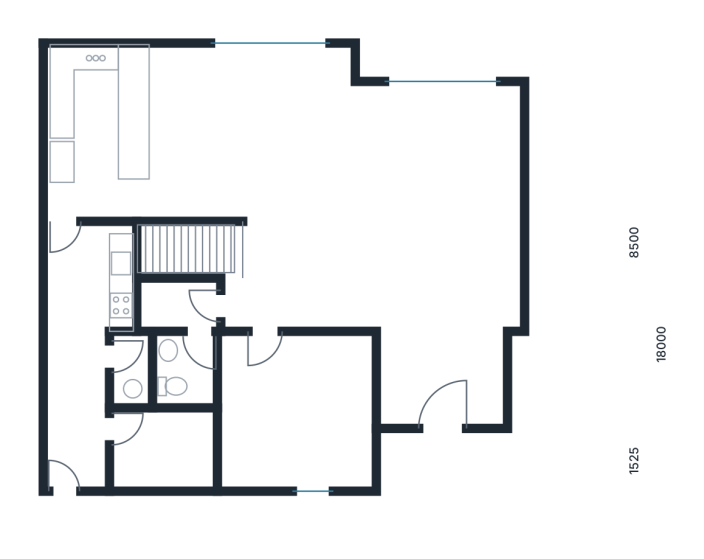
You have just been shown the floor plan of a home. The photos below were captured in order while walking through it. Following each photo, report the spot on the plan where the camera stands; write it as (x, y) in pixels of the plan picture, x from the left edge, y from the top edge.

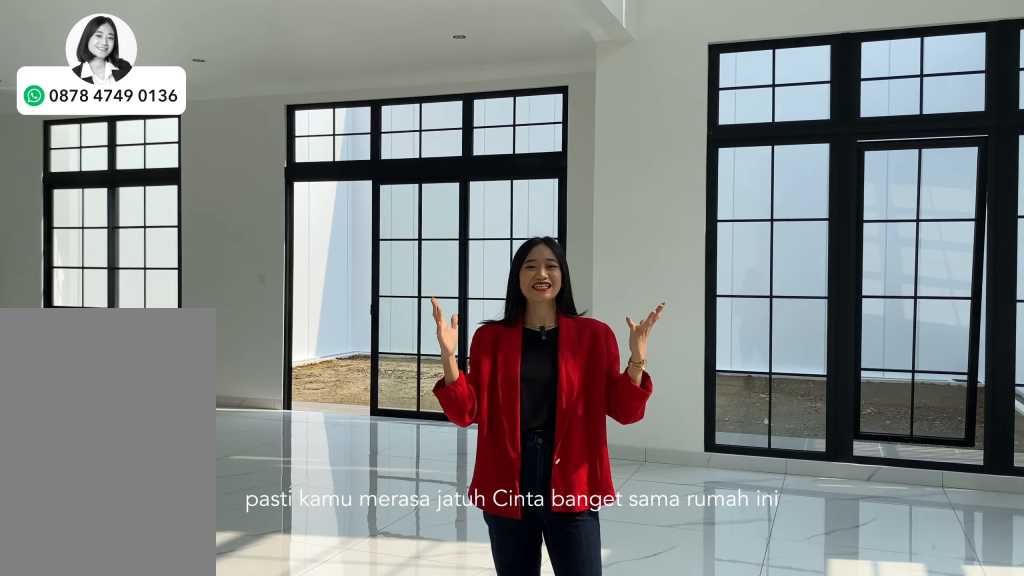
(431, 261)
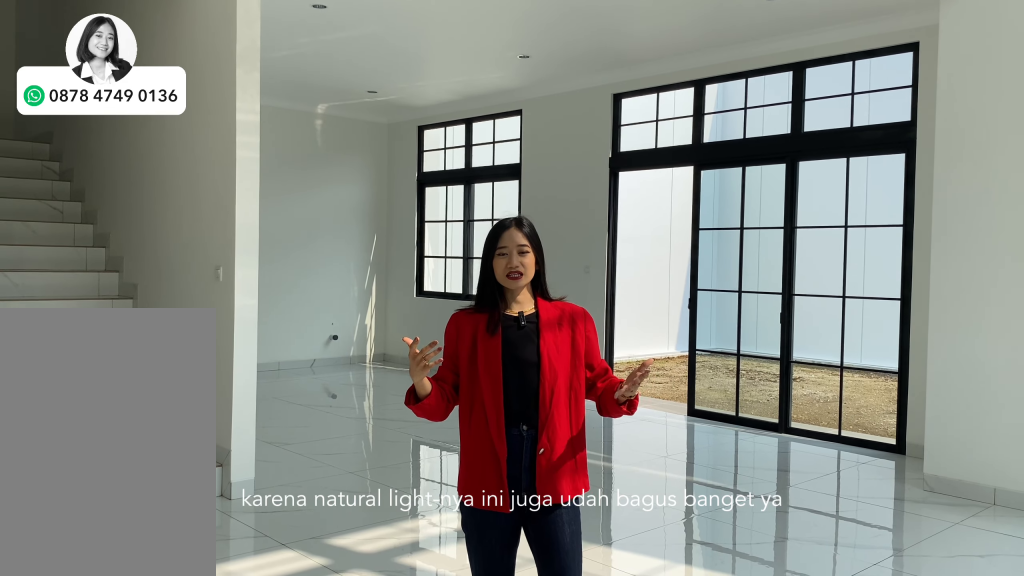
(431, 261)
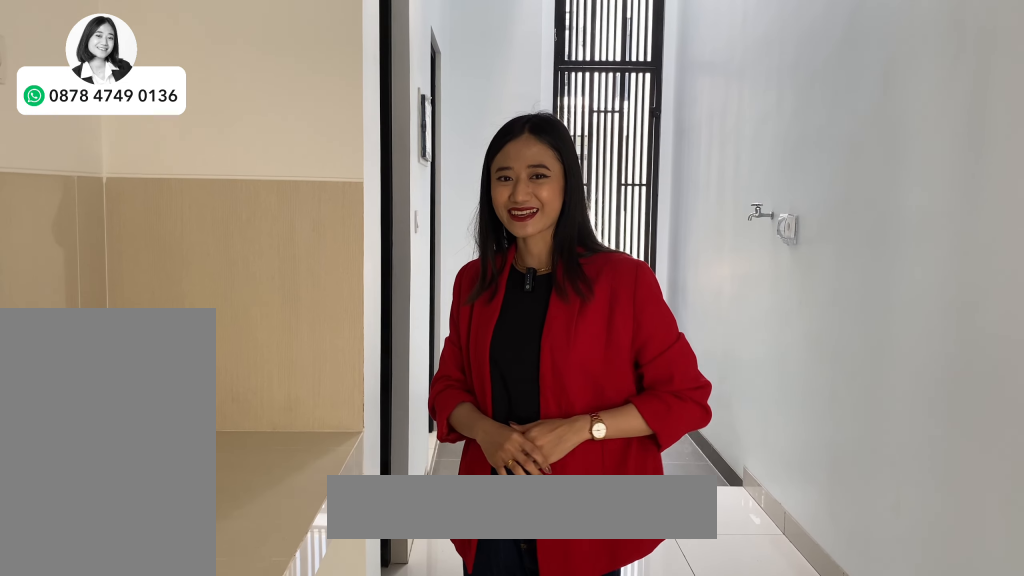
(91, 281)
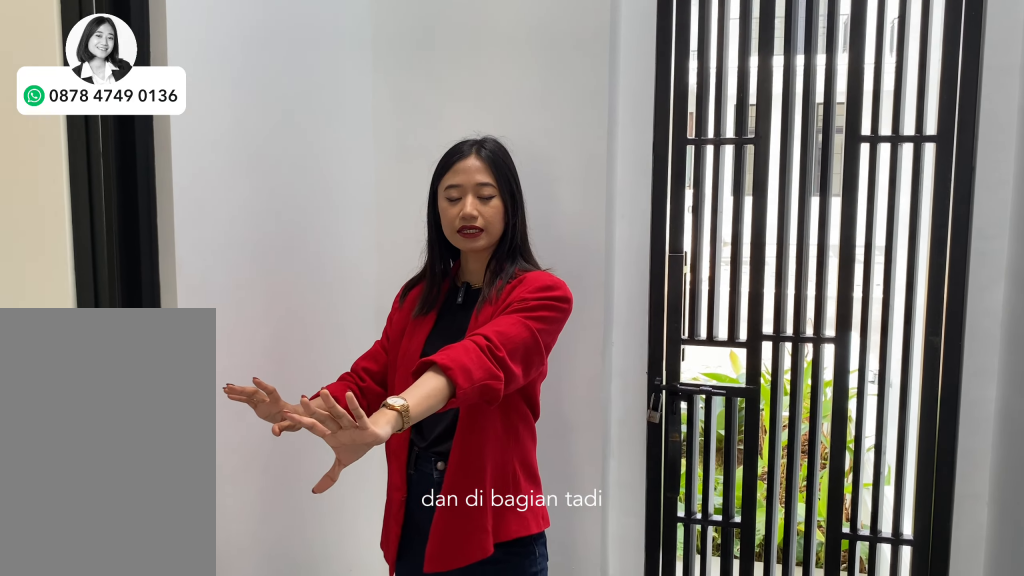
(78, 442)
